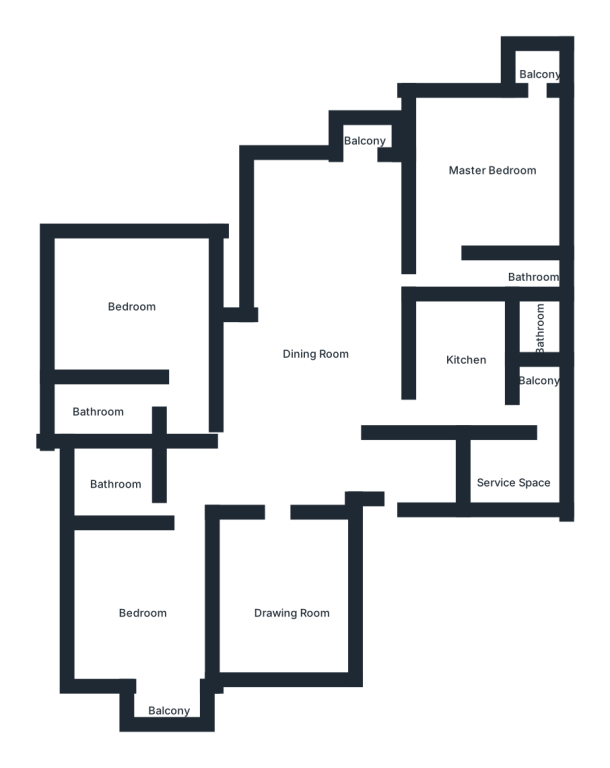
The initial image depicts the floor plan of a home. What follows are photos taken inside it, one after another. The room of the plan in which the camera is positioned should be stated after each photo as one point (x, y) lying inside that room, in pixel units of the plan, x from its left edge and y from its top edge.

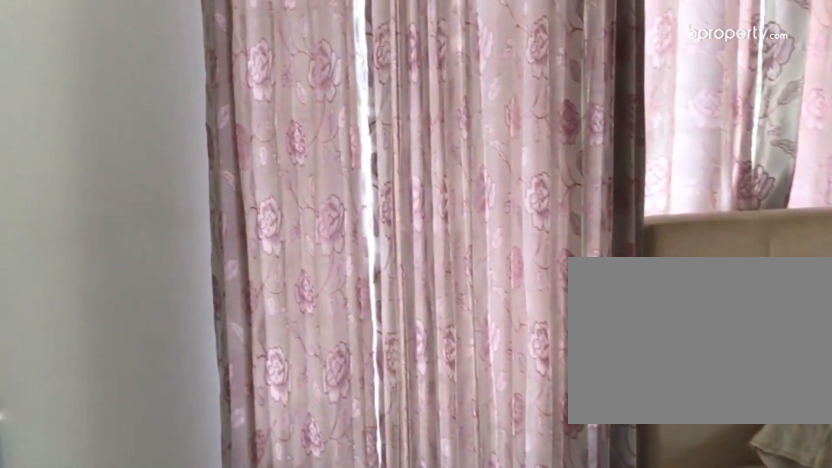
(143, 315)
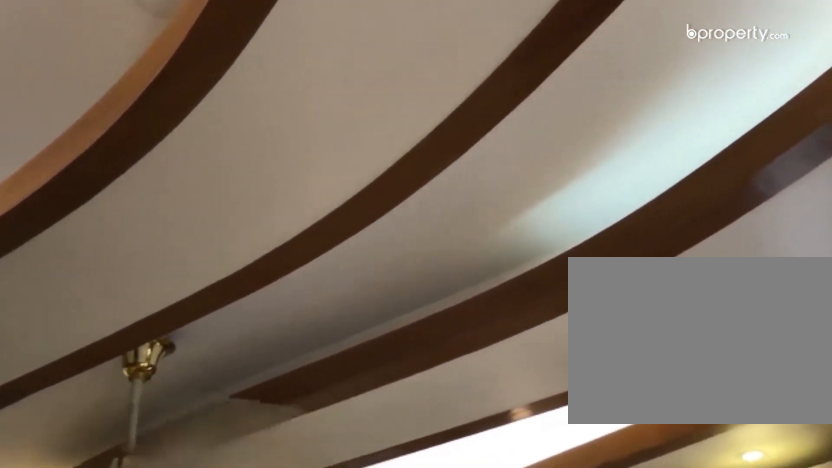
(333, 262)
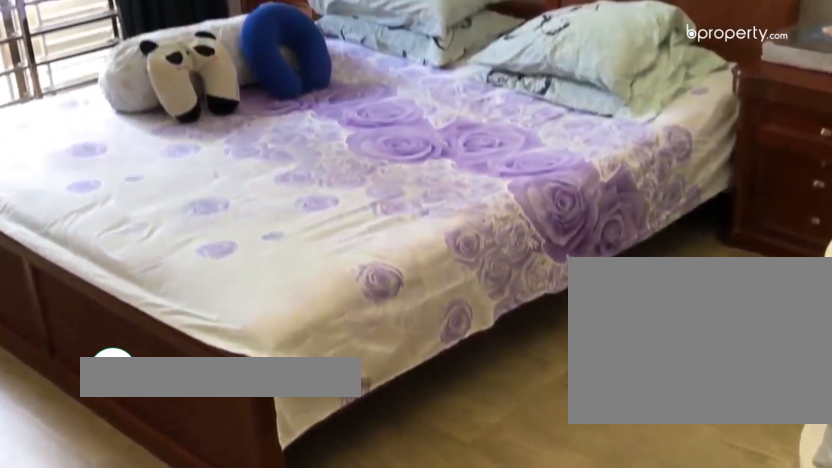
(466, 184)
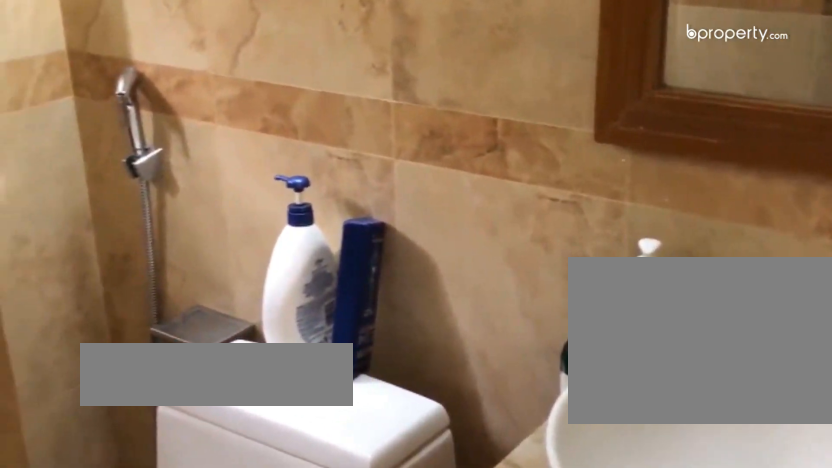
(508, 274)
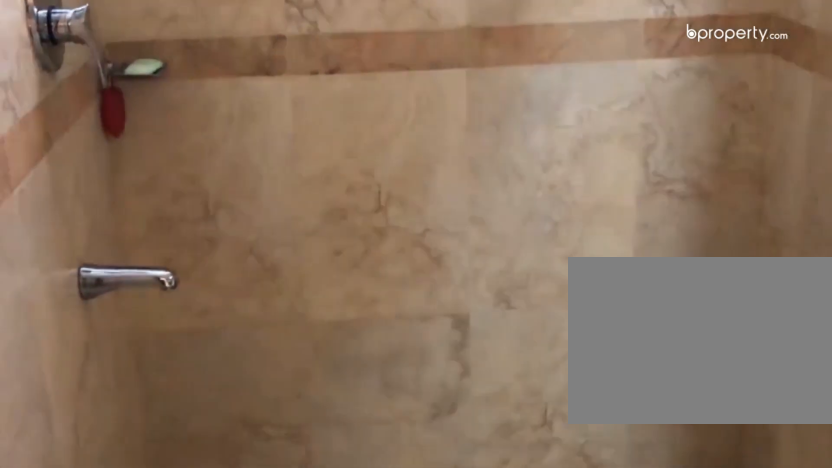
(508, 274)
